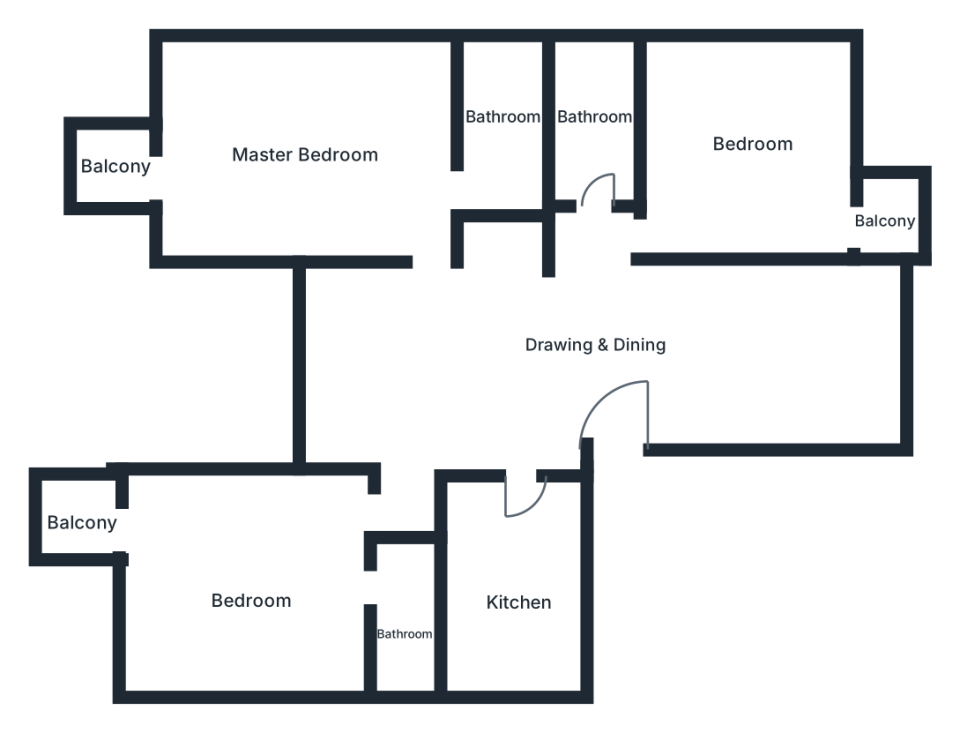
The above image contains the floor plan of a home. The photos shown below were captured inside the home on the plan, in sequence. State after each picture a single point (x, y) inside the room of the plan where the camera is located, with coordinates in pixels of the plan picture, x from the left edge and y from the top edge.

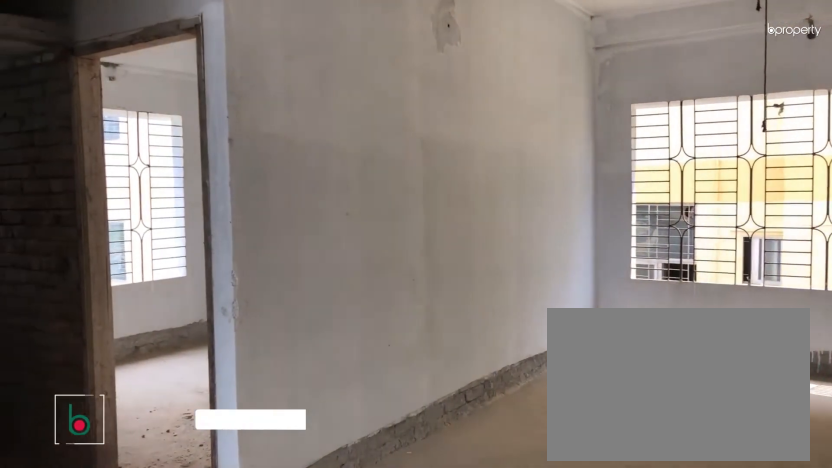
(774, 356)
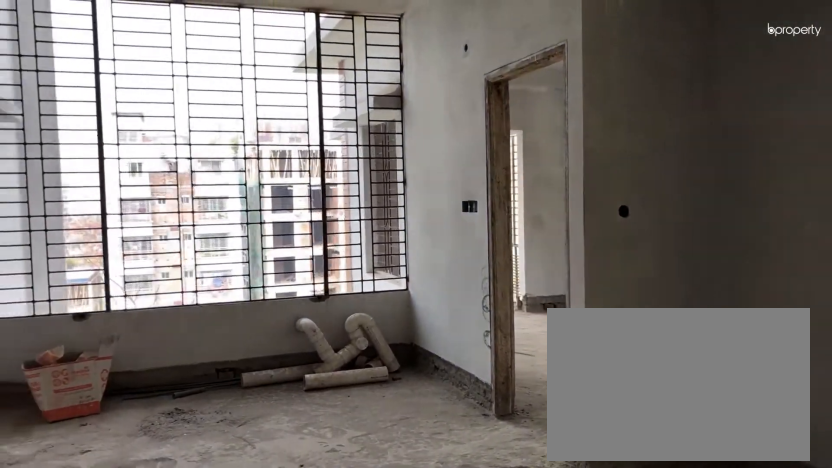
(436, 363)
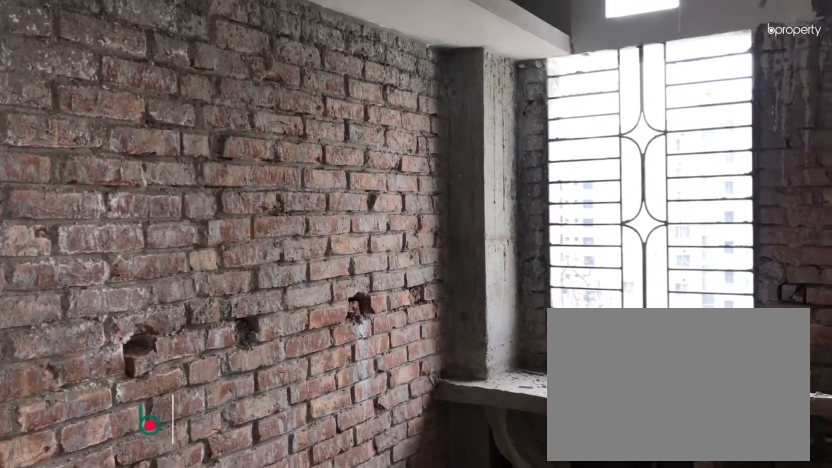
(510, 569)
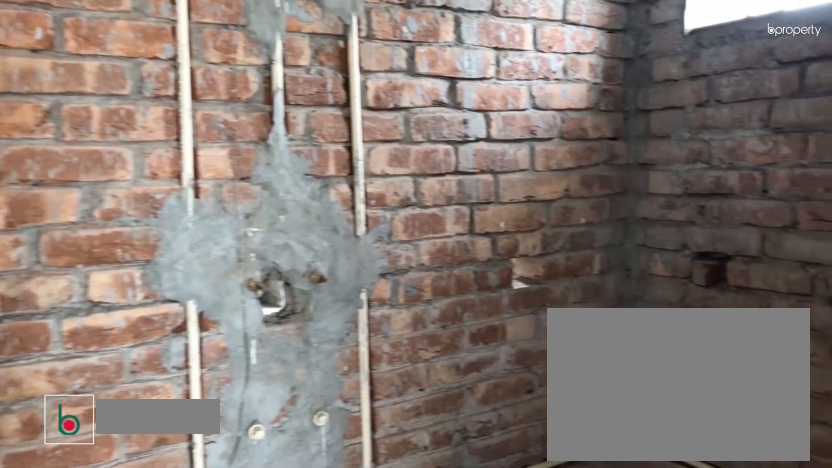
(406, 631)
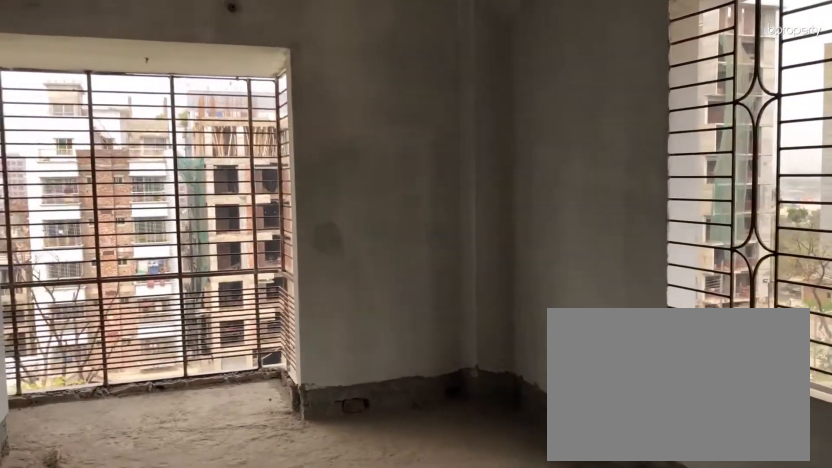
(321, 144)
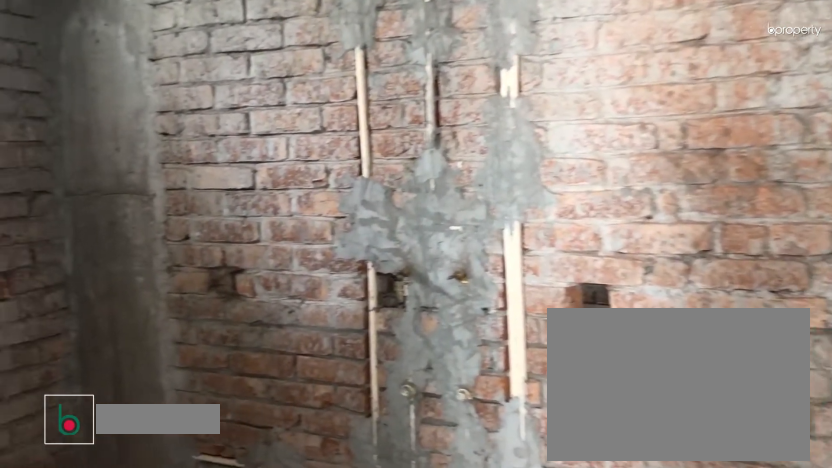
(504, 101)
